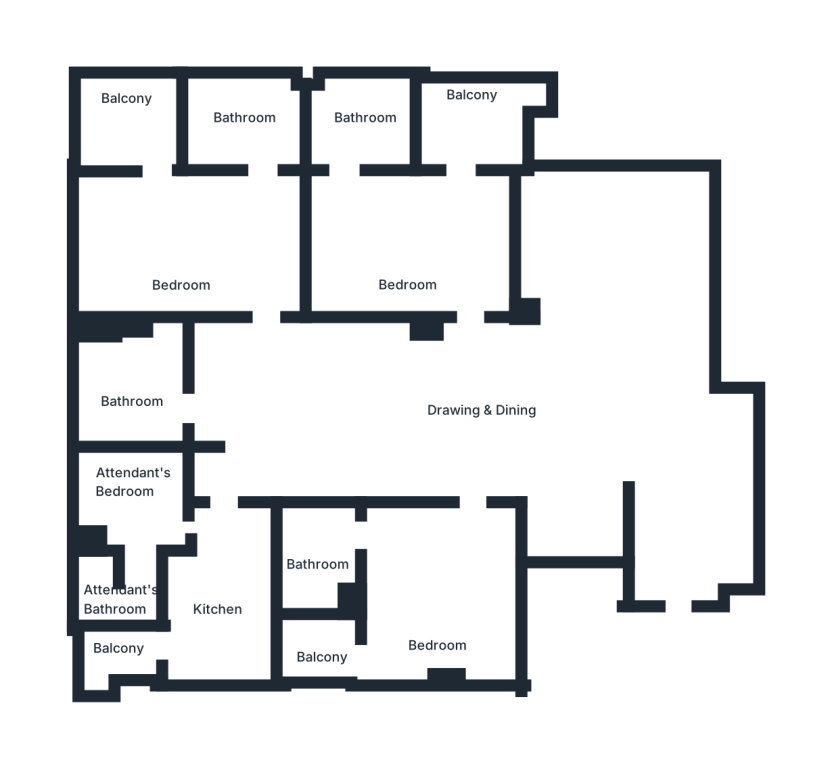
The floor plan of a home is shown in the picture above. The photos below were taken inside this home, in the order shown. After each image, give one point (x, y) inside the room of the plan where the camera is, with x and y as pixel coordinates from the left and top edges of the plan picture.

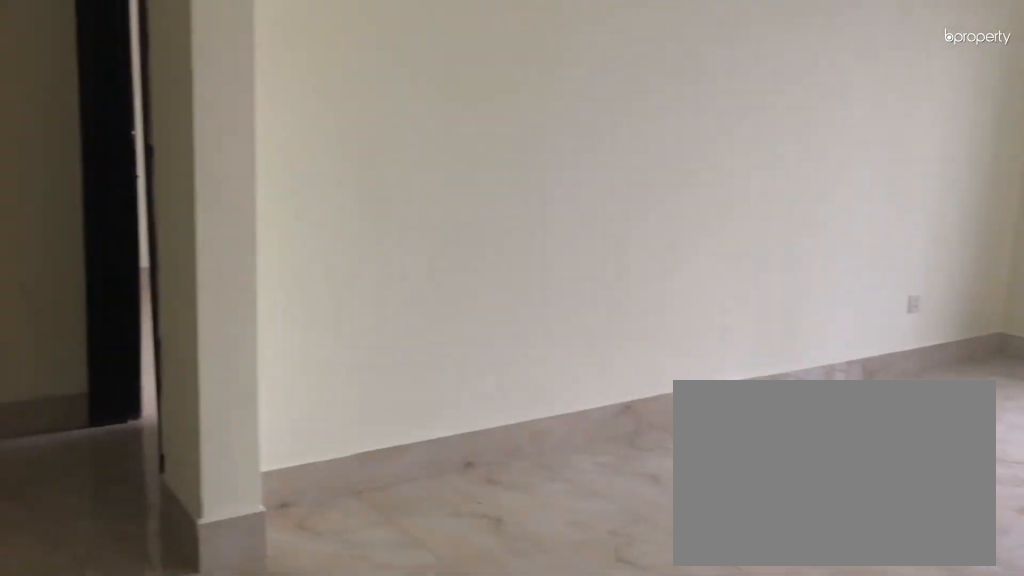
(524, 423)
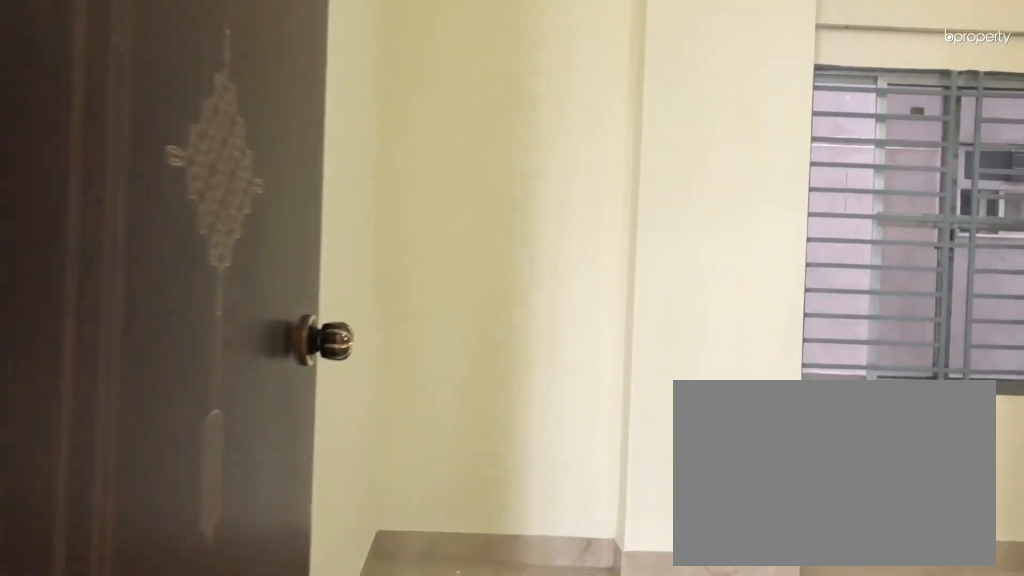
(433, 583)
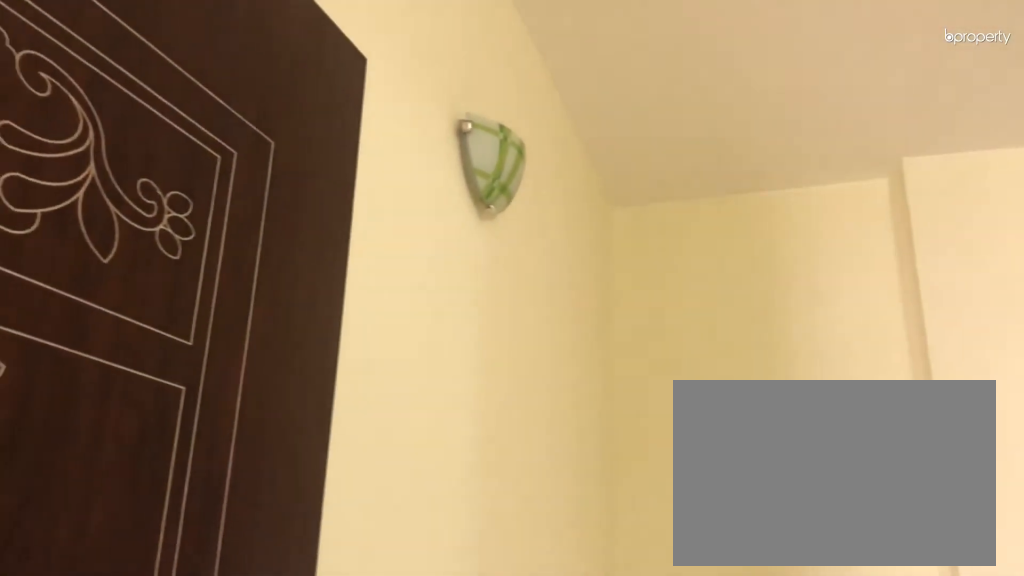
(433, 583)
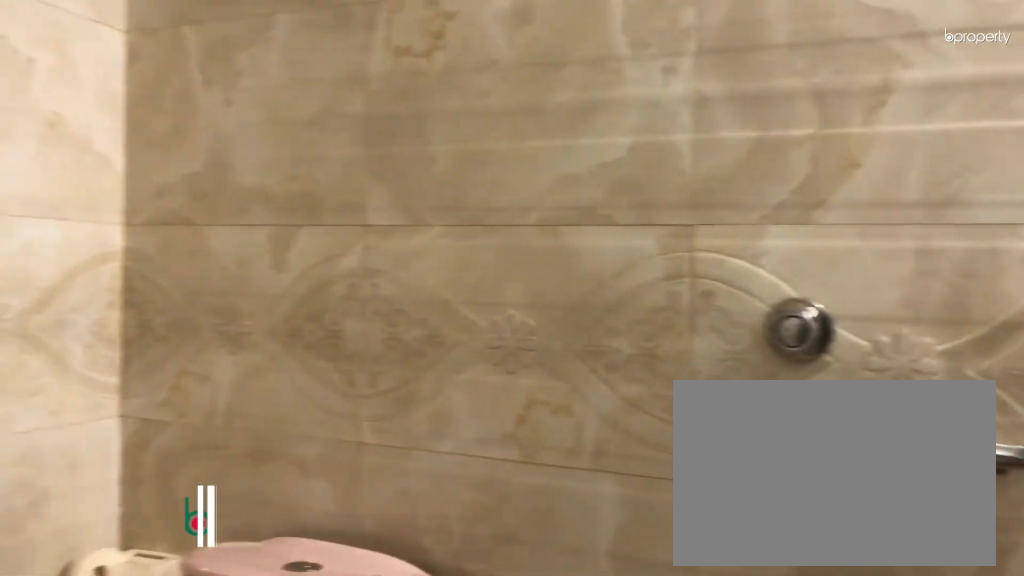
(317, 568)
